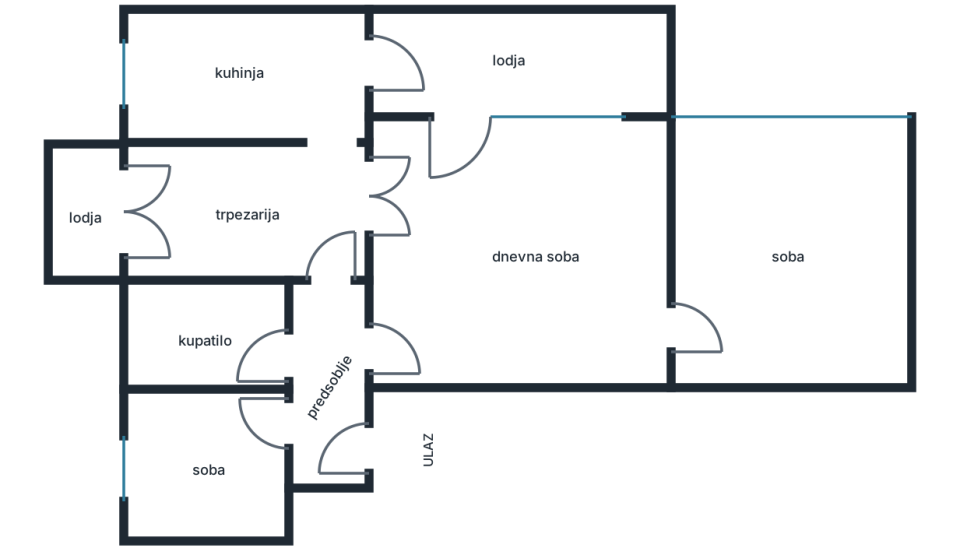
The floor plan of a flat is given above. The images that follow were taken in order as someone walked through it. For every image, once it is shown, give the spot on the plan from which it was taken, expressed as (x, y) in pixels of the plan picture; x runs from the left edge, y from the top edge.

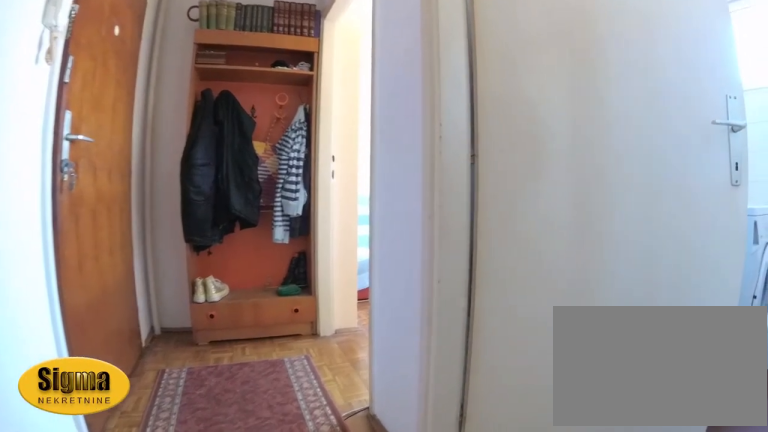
(325, 288)
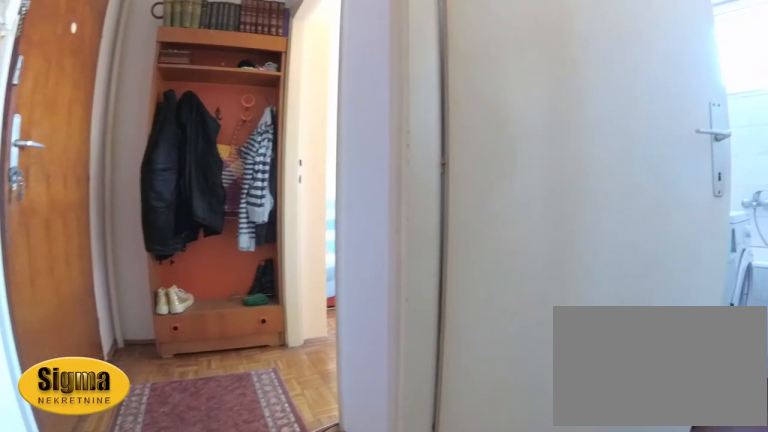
(326, 292)
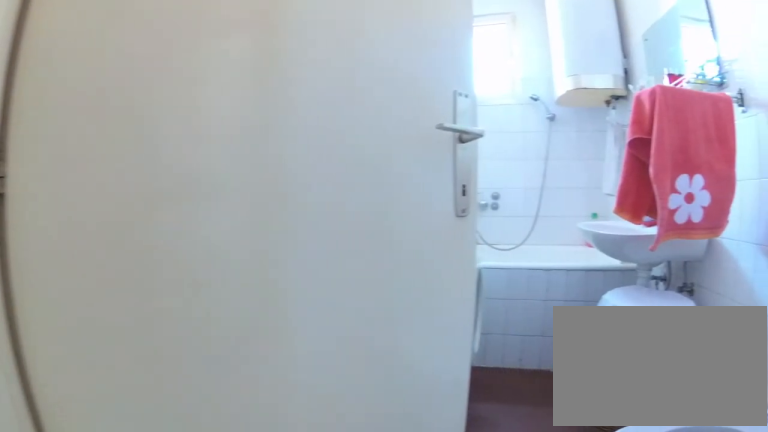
(323, 318)
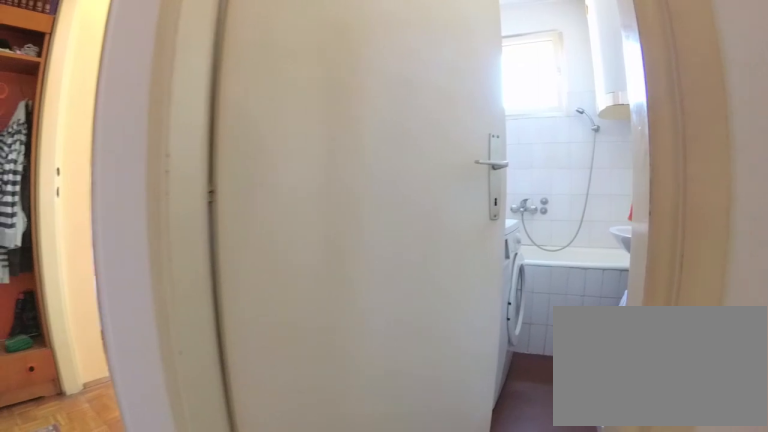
(317, 334)
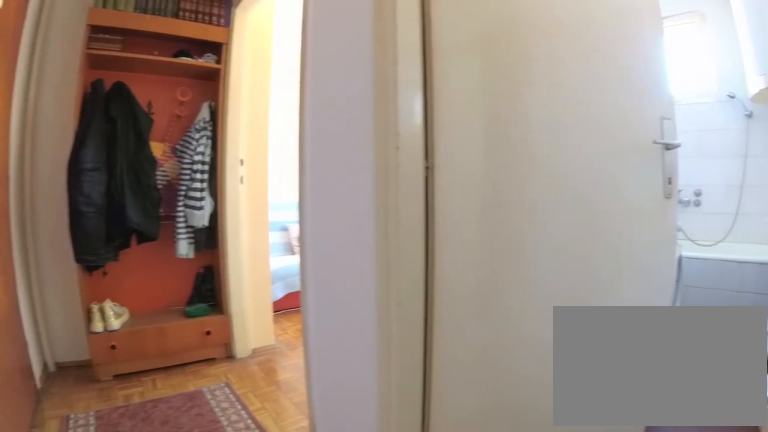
(324, 316)
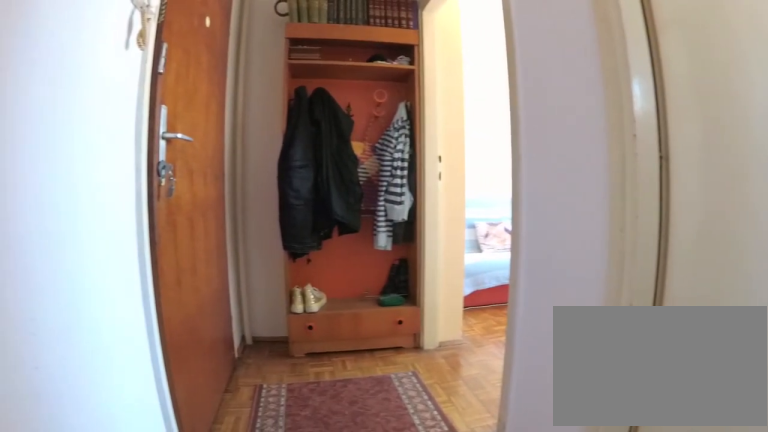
(326, 310)
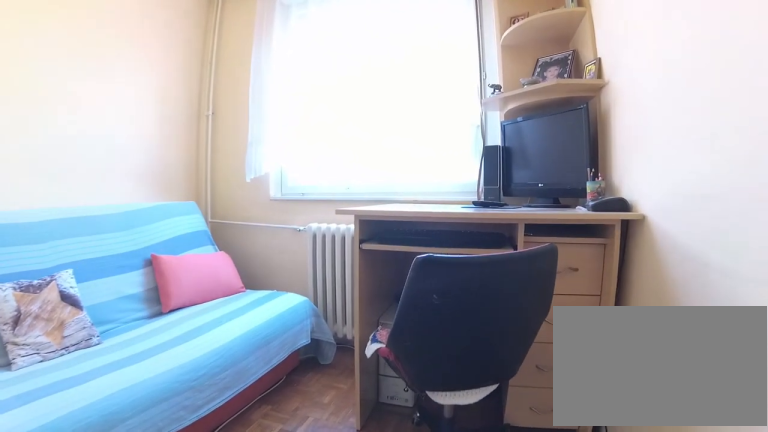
(294, 441)
